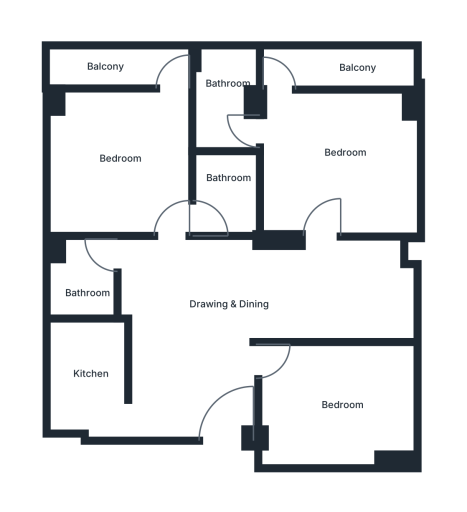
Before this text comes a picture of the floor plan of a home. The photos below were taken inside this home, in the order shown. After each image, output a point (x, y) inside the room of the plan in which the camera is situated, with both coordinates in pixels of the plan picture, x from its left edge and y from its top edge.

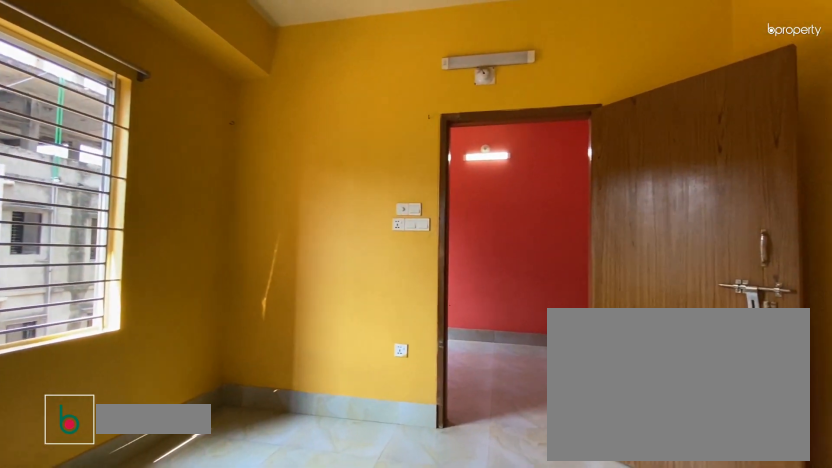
(317, 160)
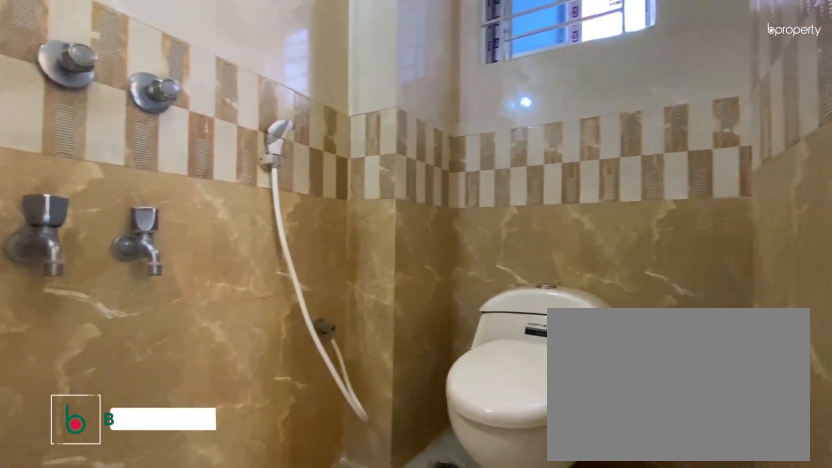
(221, 106)
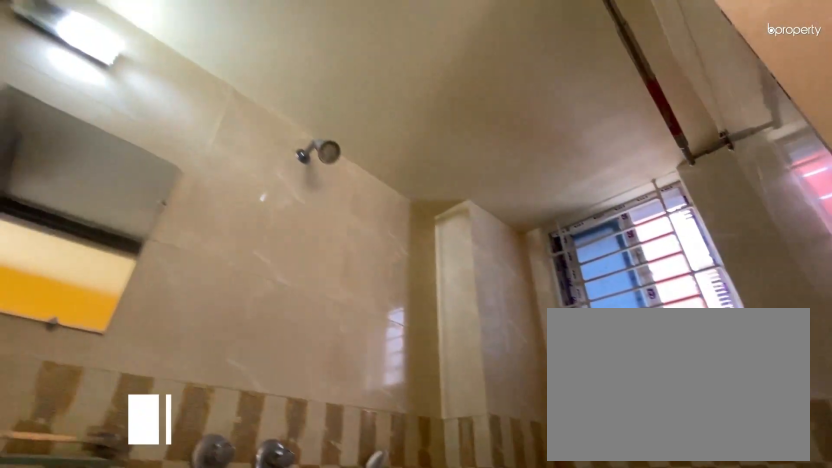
(221, 106)
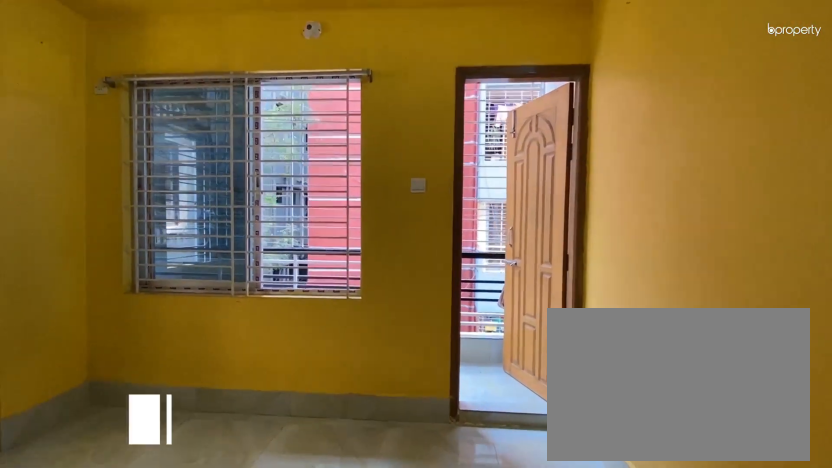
(123, 161)
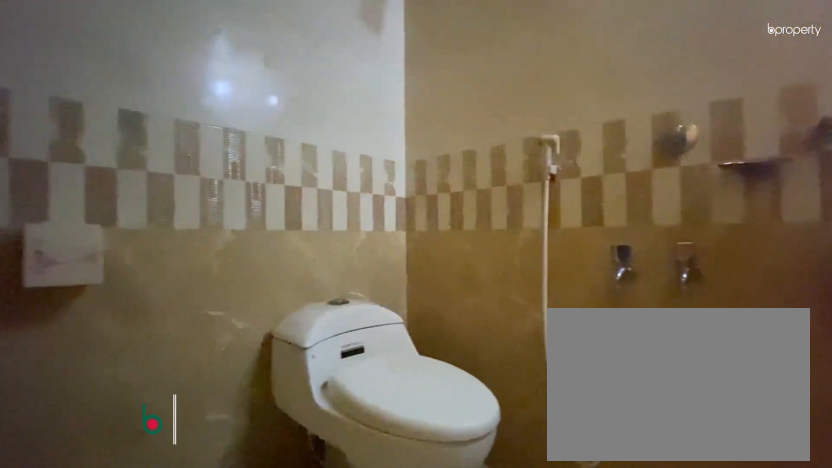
(226, 200)
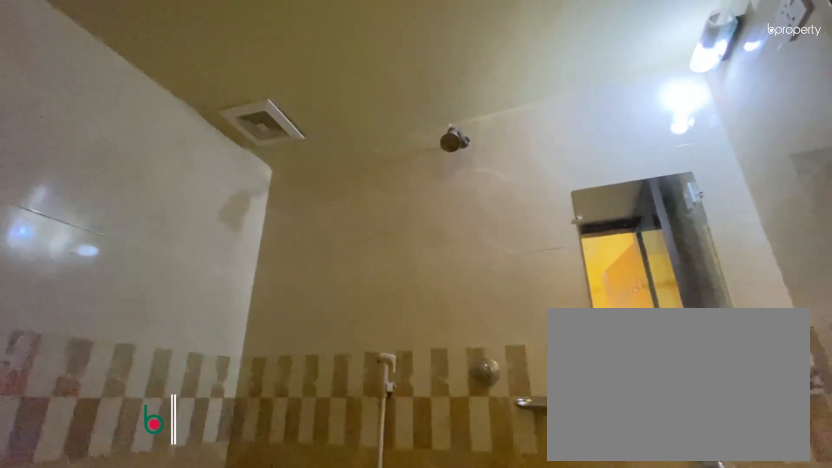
(226, 200)
